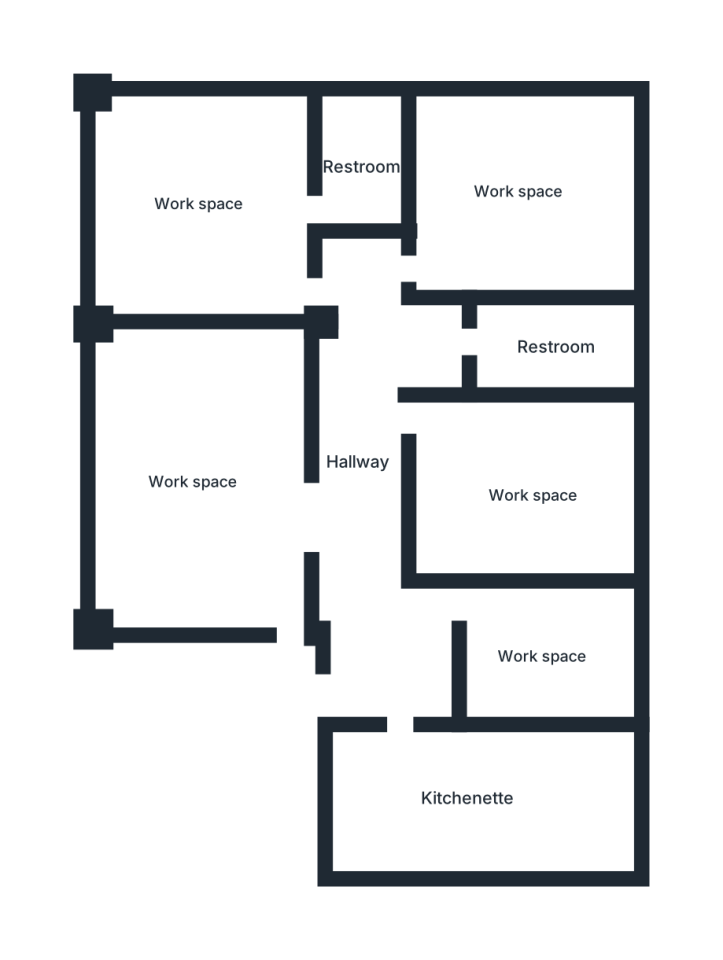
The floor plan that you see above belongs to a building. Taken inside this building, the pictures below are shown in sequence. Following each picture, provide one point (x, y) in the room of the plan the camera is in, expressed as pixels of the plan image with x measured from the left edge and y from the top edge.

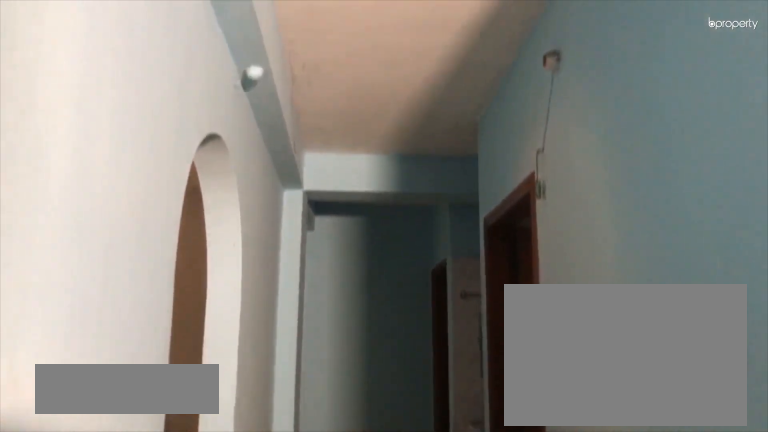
(366, 460)
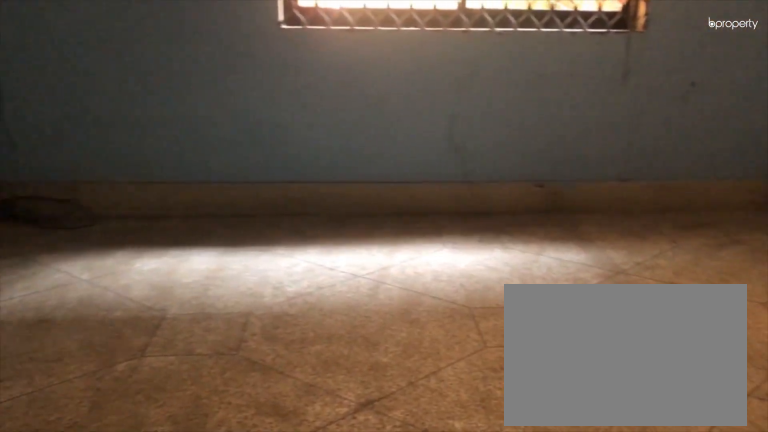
(188, 485)
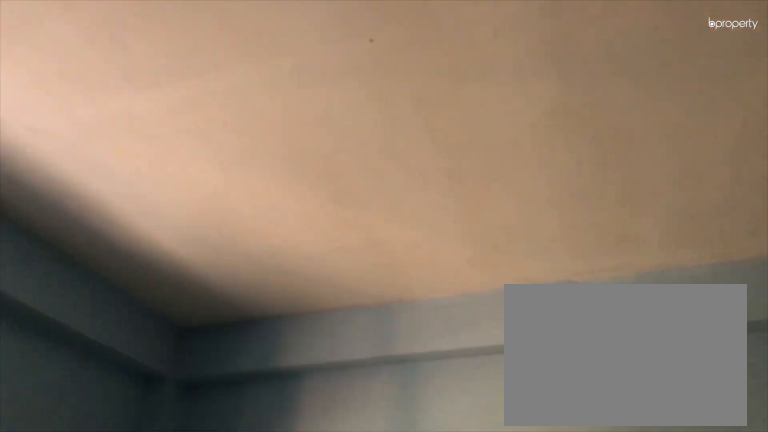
(189, 485)
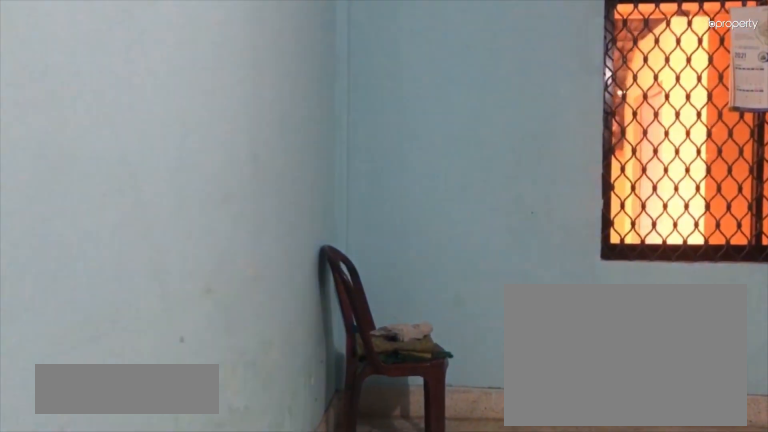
(200, 207)
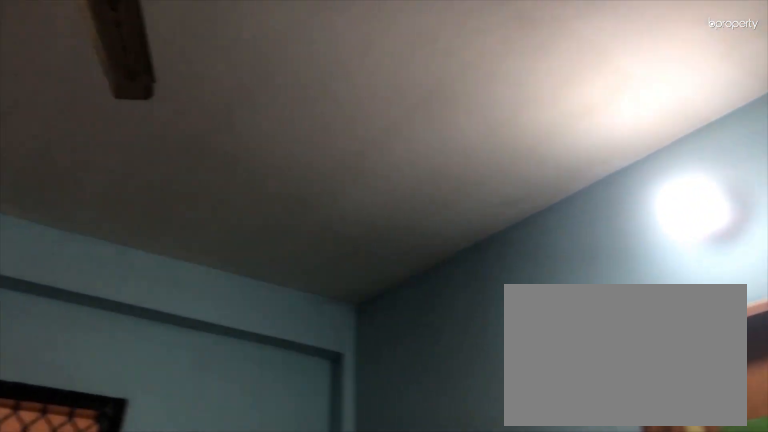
(199, 207)
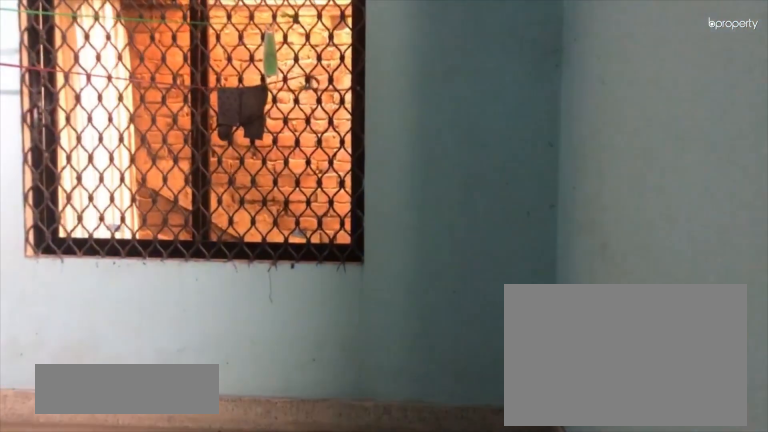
(527, 194)
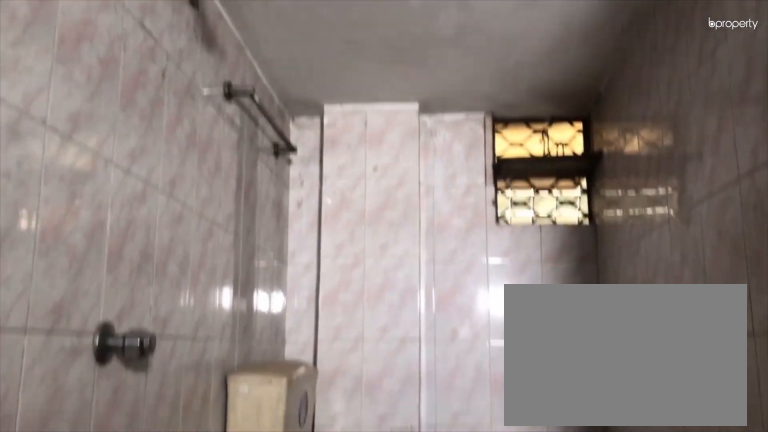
(551, 349)
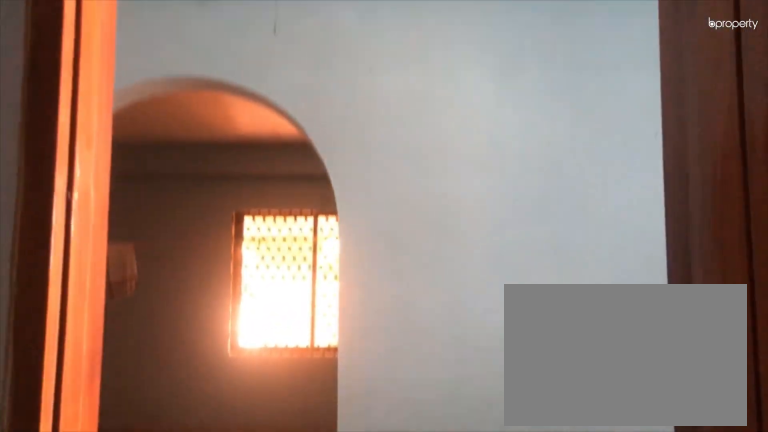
(501, 503)
